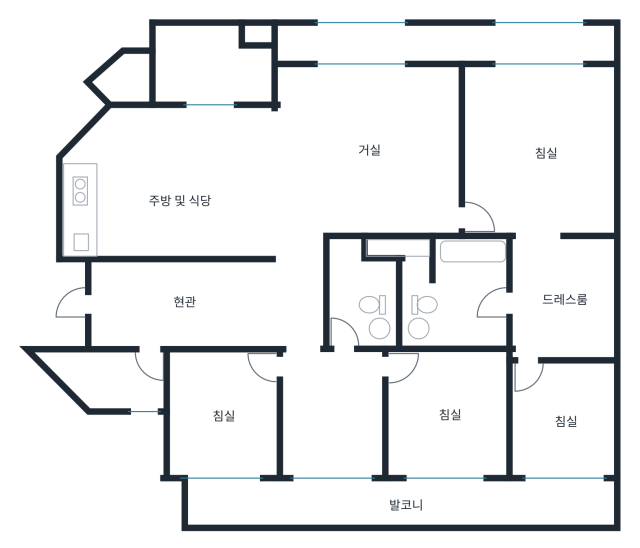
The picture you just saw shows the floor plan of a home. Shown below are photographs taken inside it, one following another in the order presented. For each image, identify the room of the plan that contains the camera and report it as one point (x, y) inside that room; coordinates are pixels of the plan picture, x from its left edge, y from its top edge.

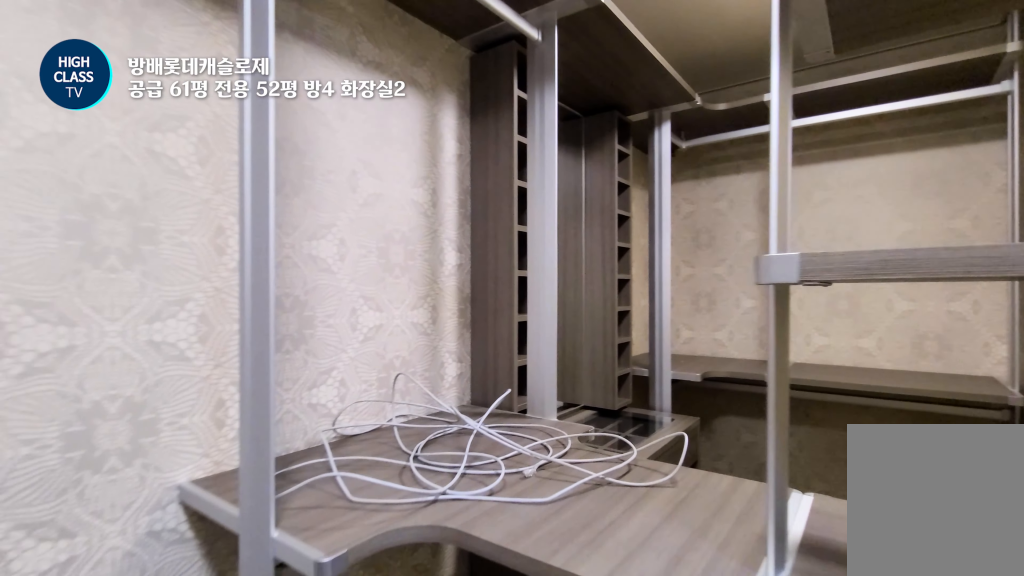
(562, 295)
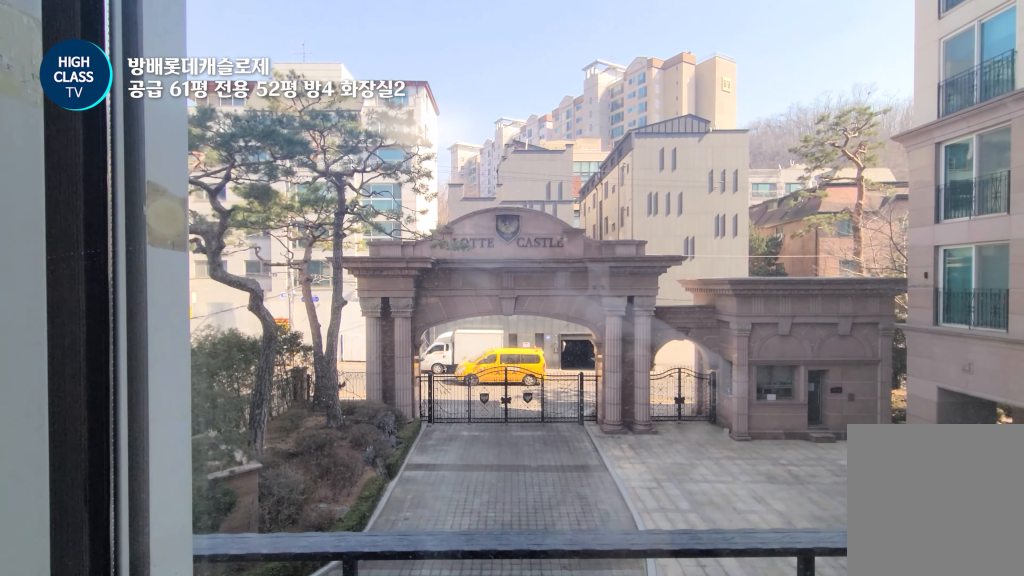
(565, 441)
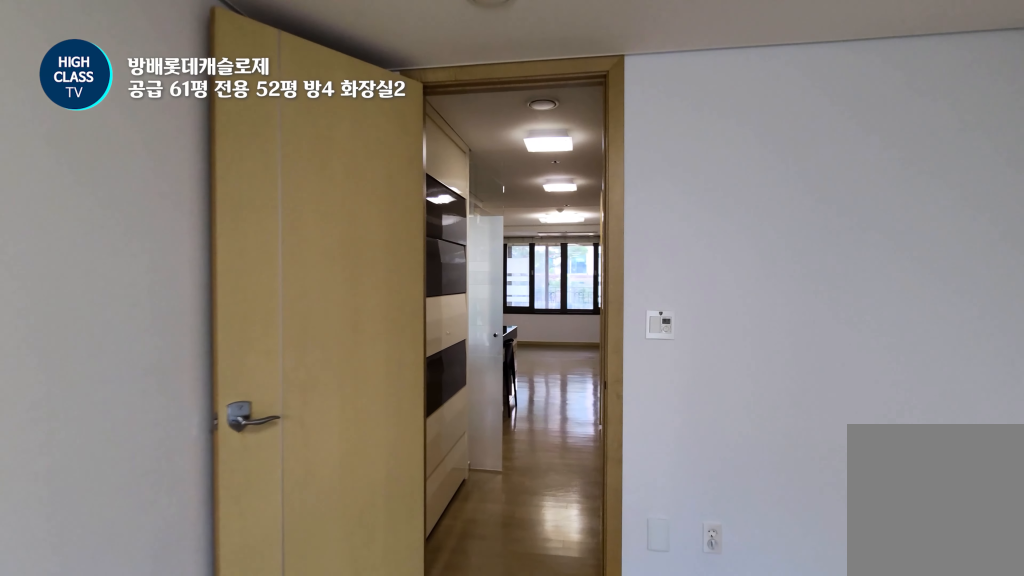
(565, 441)
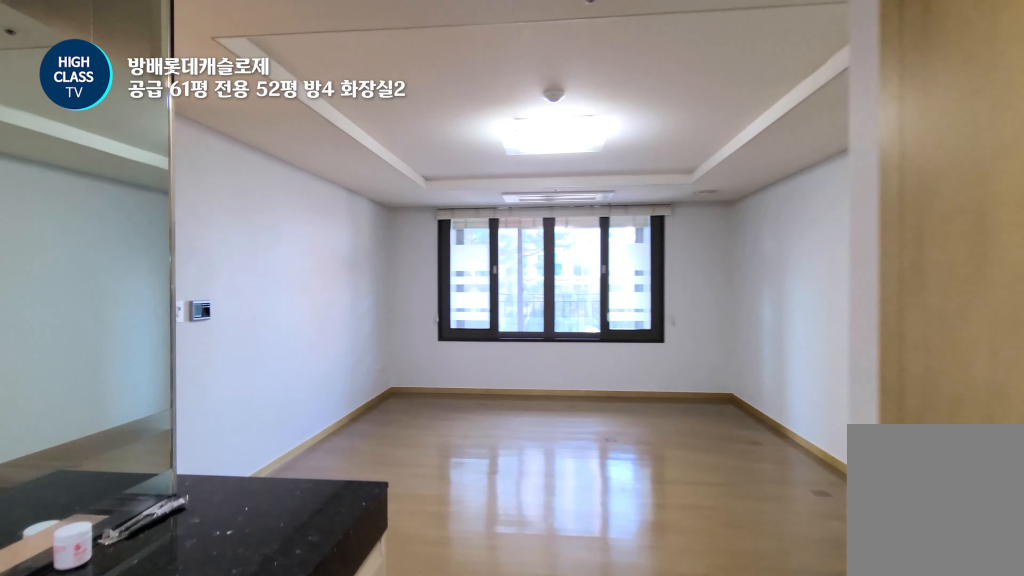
(562, 301)
